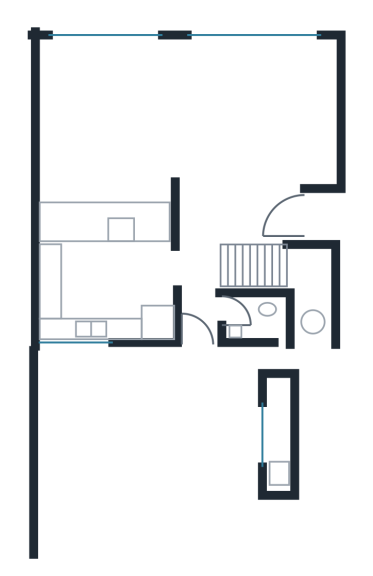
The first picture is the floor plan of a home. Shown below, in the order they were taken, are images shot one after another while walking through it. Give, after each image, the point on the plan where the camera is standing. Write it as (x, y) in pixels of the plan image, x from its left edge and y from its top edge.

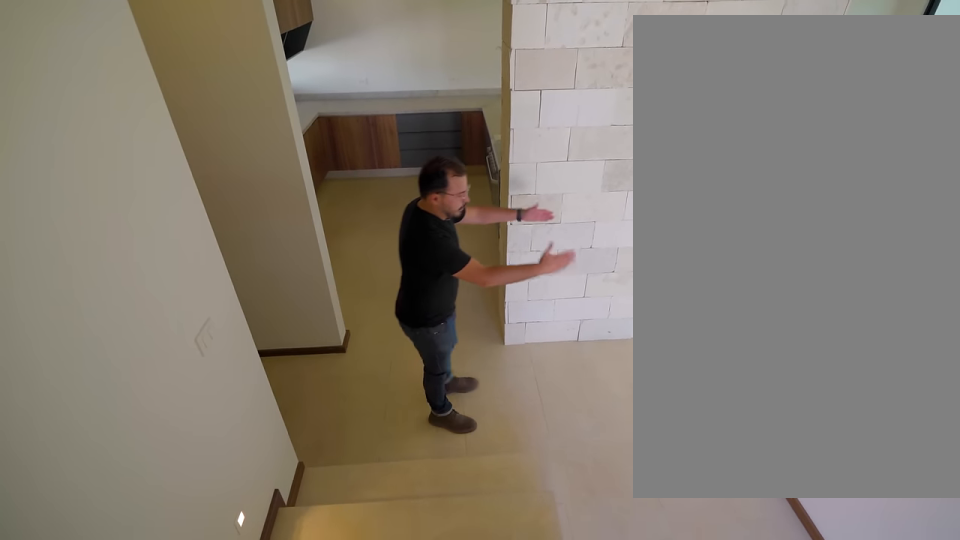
(231, 262)
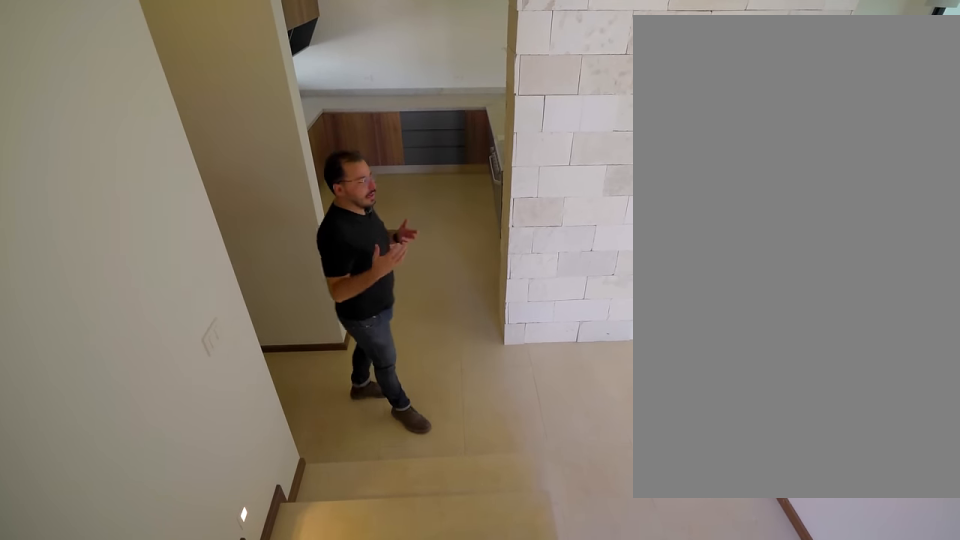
(231, 265)
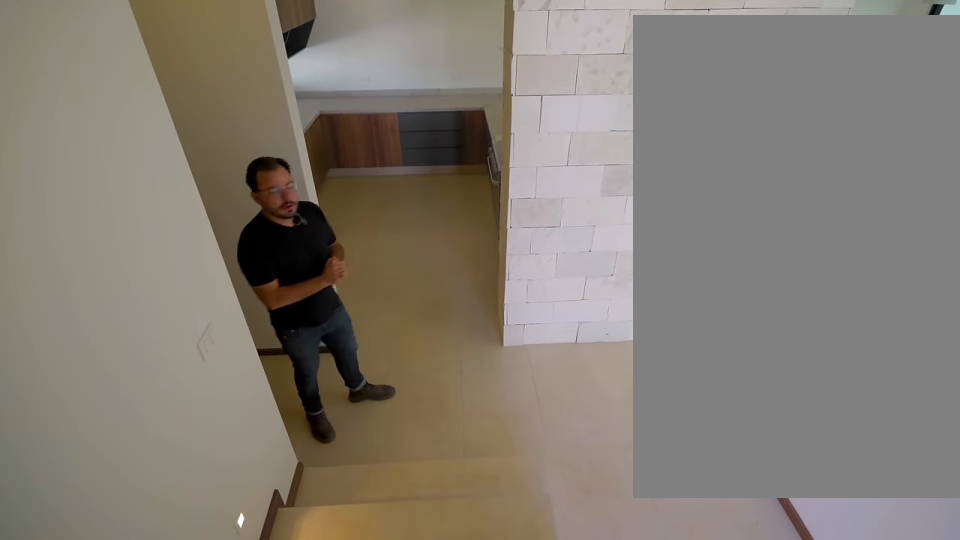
(235, 266)
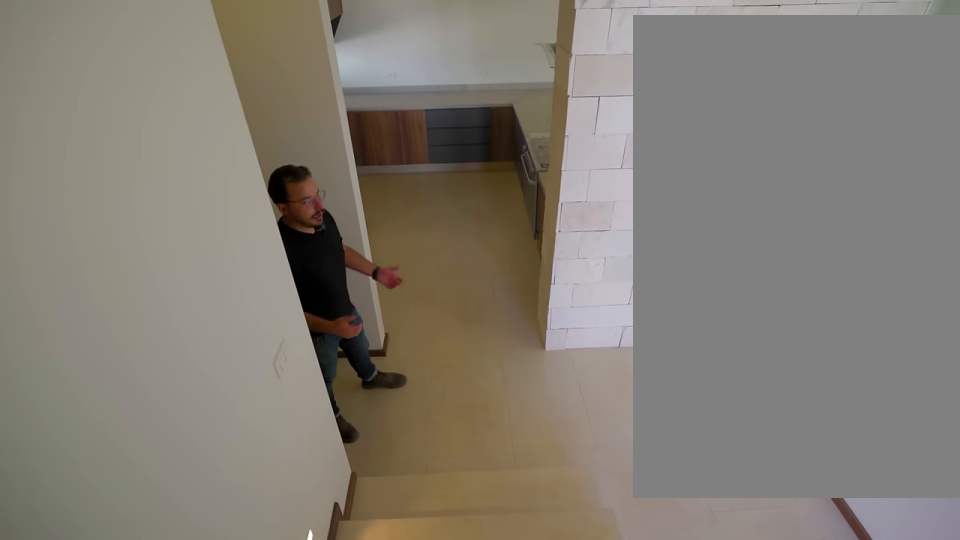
(235, 265)
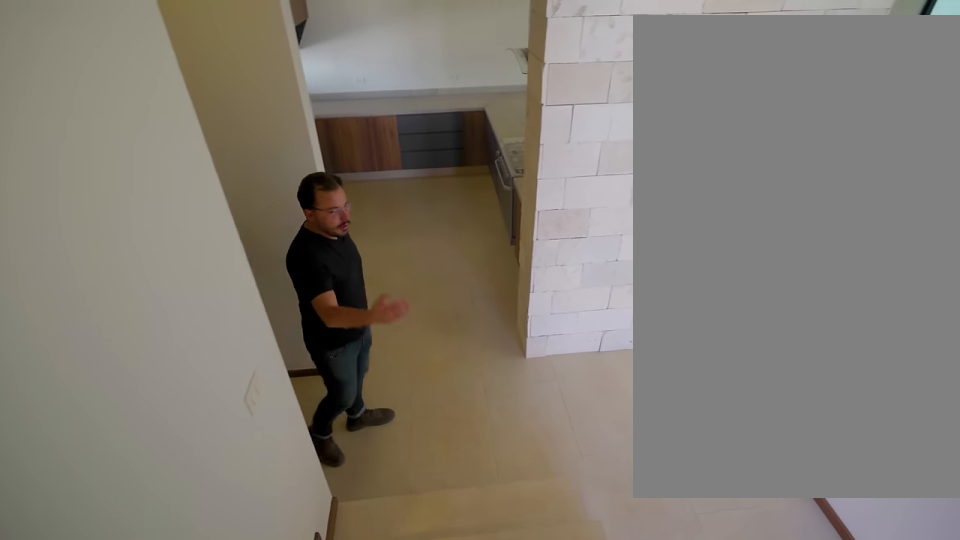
(235, 265)
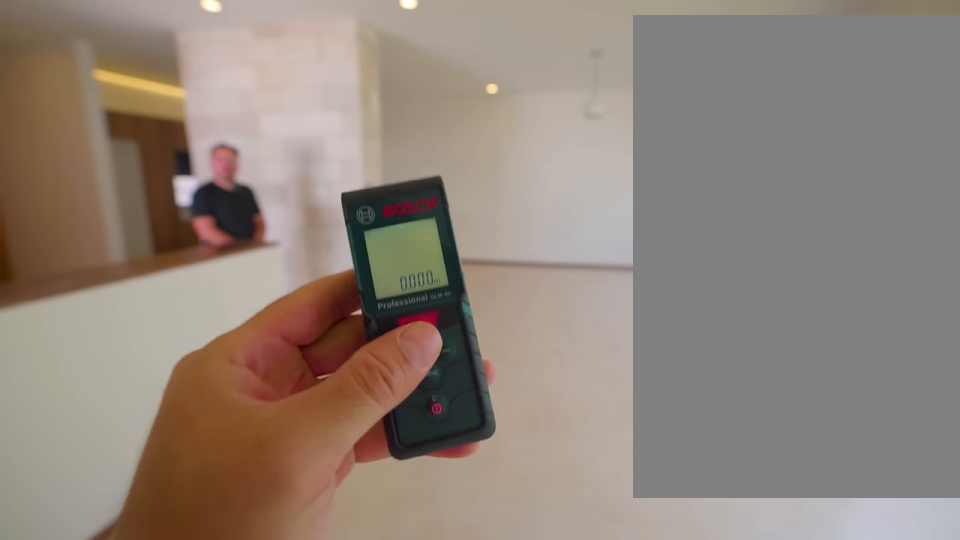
(321, 116)
